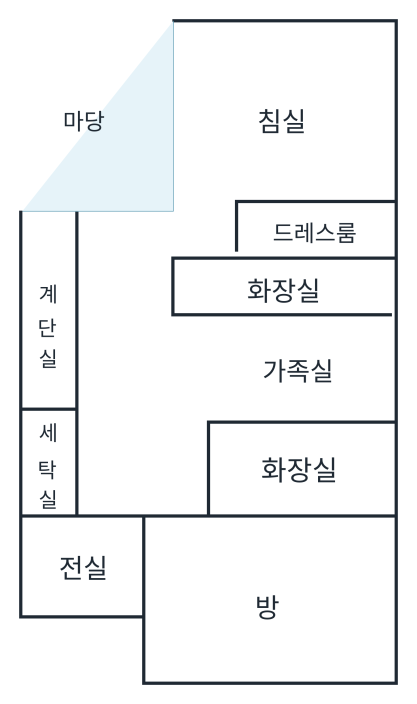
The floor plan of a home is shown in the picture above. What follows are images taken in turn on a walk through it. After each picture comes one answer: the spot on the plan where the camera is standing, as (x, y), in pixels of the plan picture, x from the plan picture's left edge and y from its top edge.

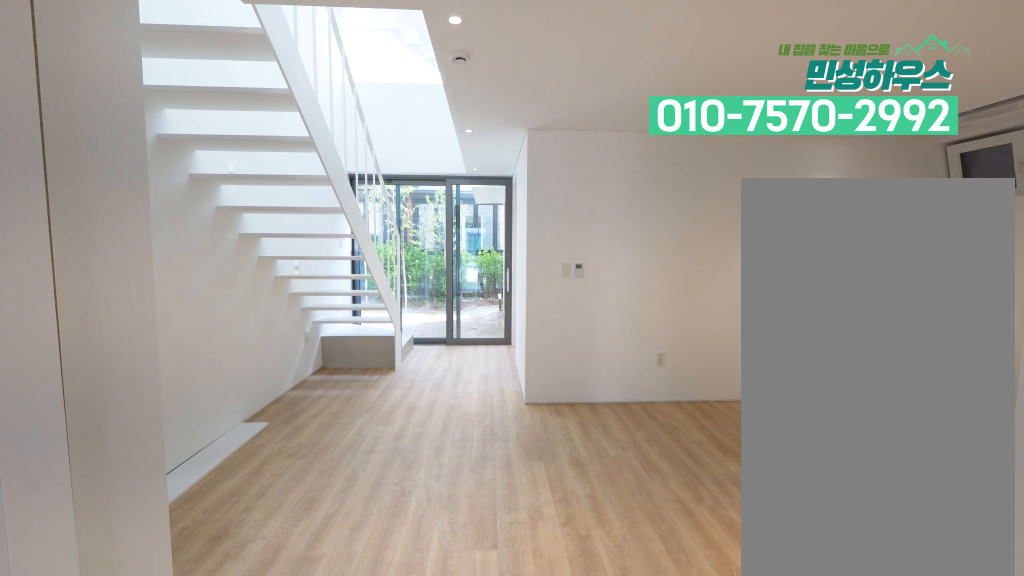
(112, 493)
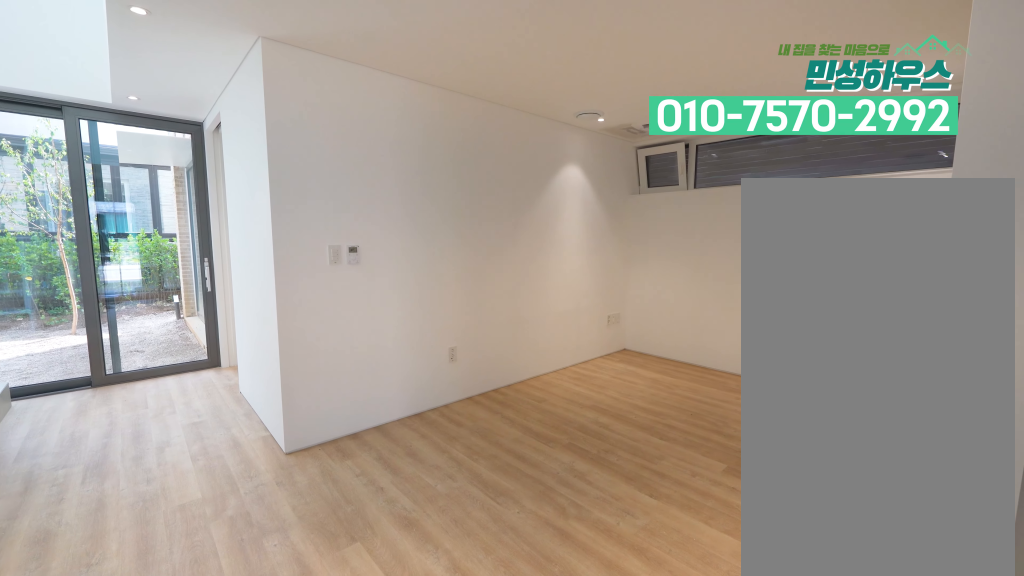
(112, 471)
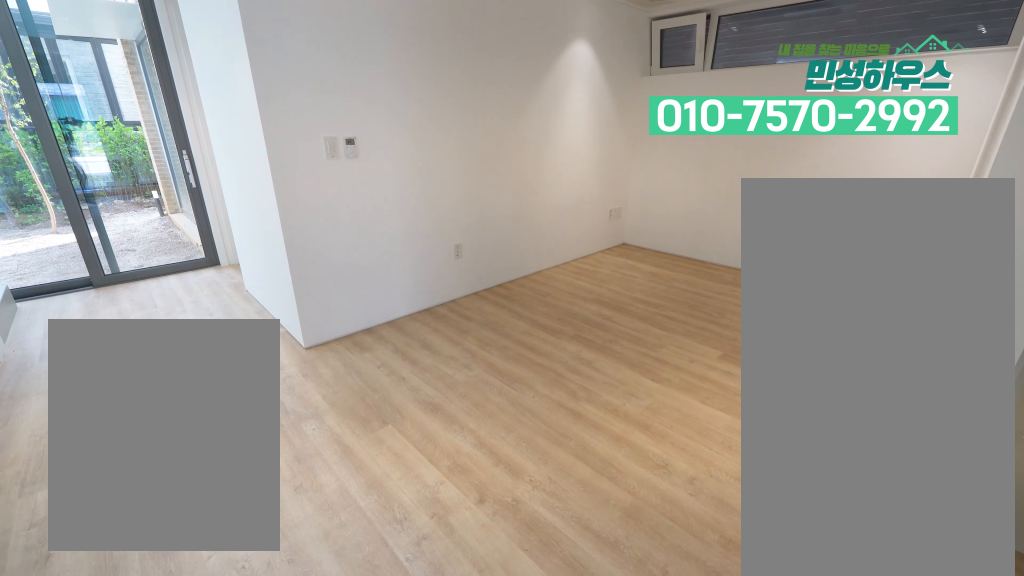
(122, 456)
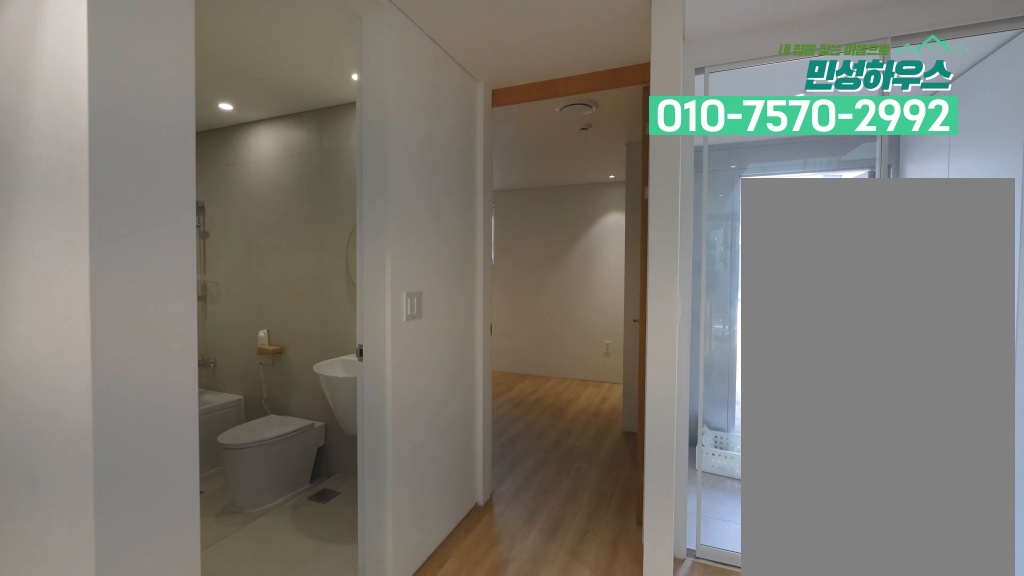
(166, 478)
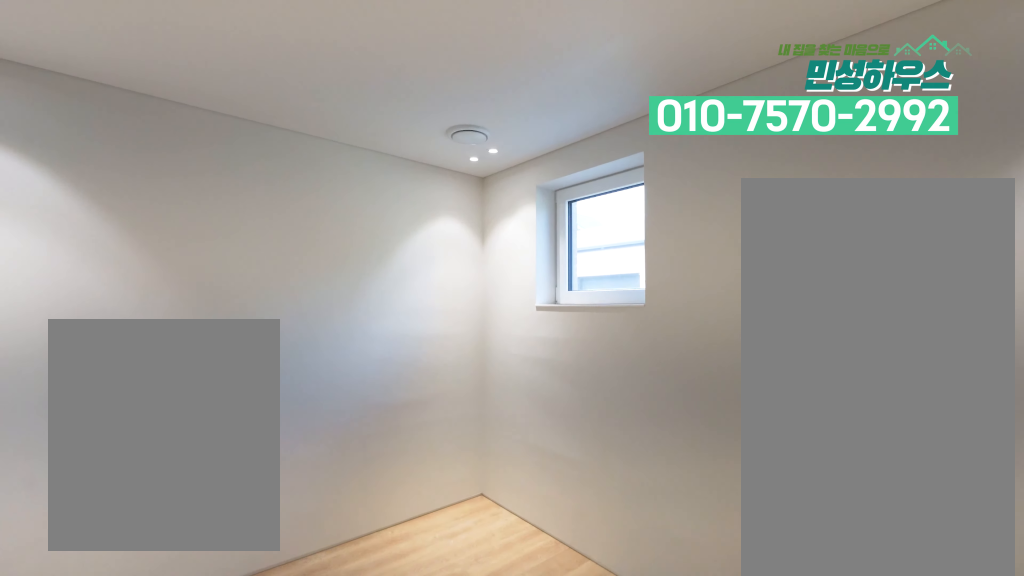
(235, 611)
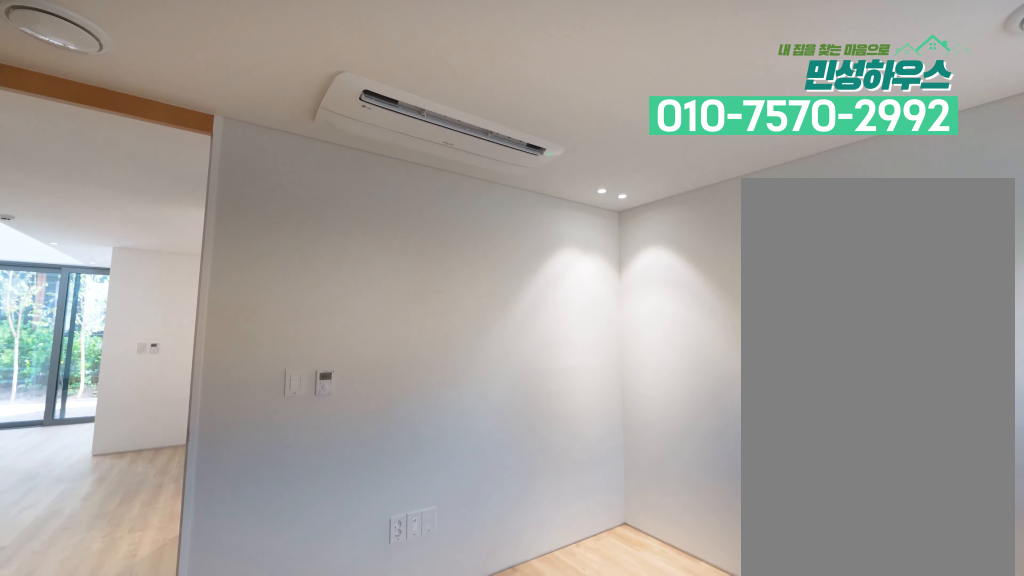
(224, 661)
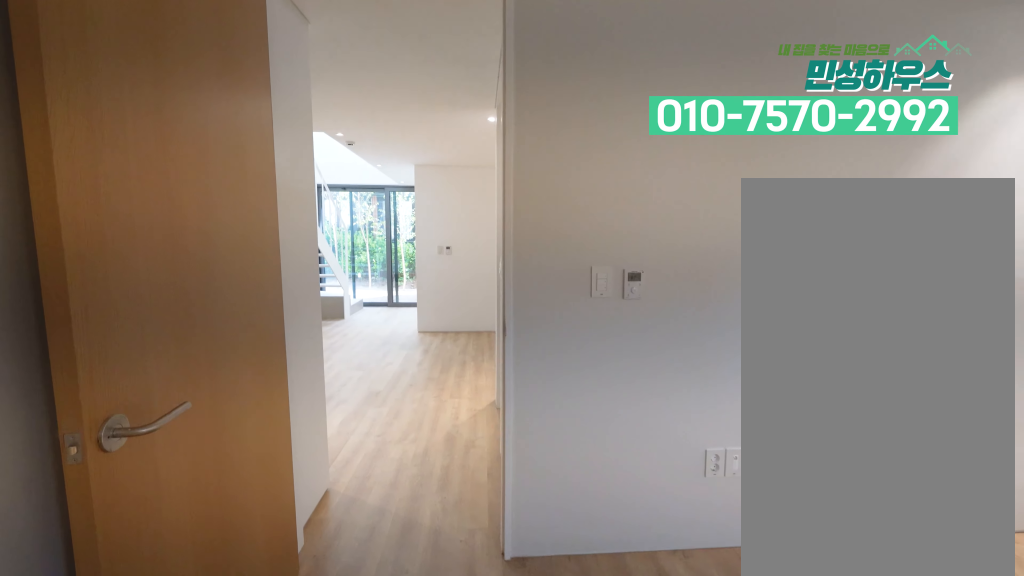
(213, 611)
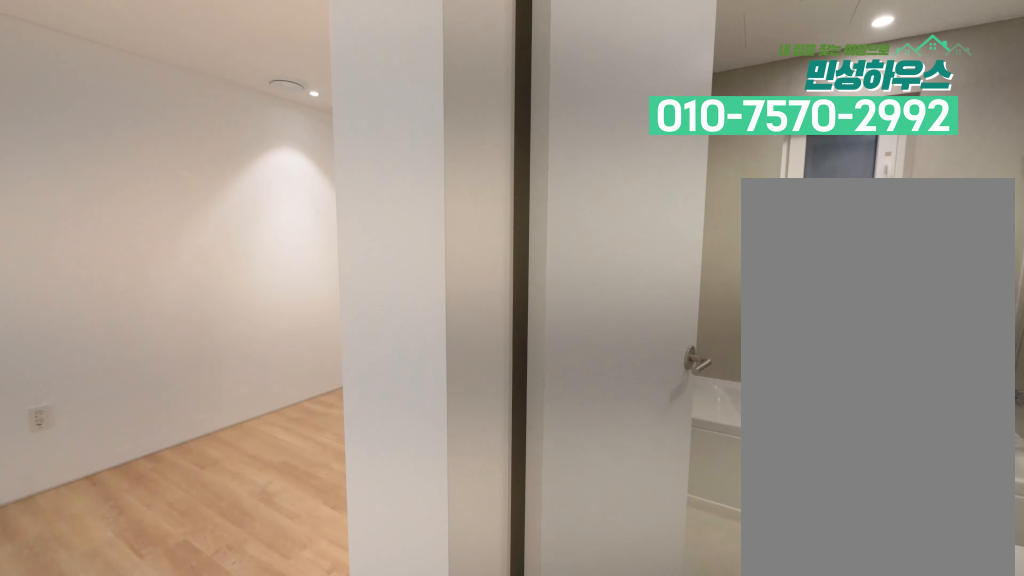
(179, 488)
